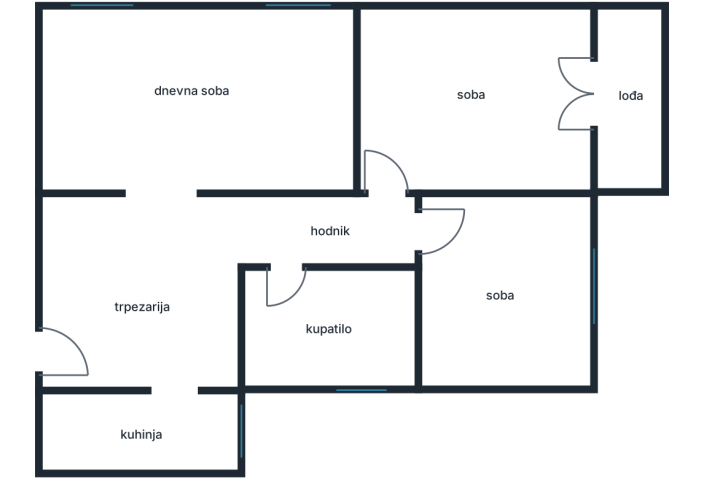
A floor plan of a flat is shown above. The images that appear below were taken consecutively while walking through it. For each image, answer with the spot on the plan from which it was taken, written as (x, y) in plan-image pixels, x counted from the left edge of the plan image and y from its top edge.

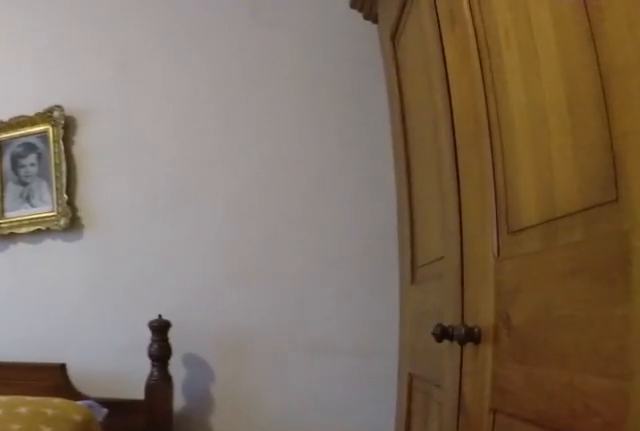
(434, 238)
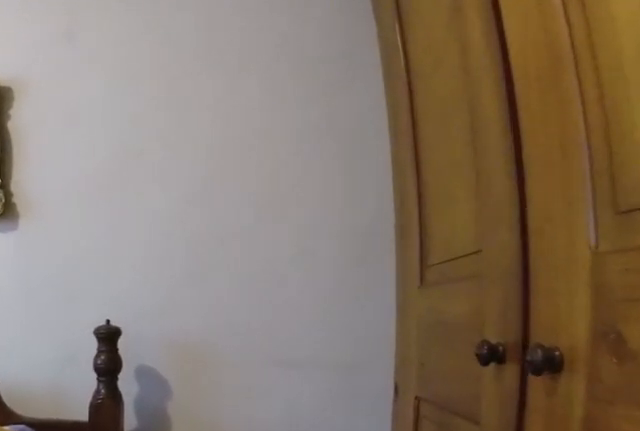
(438, 263)
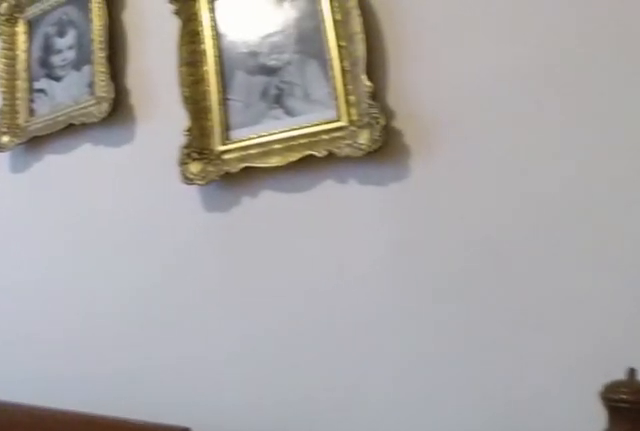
(441, 323)
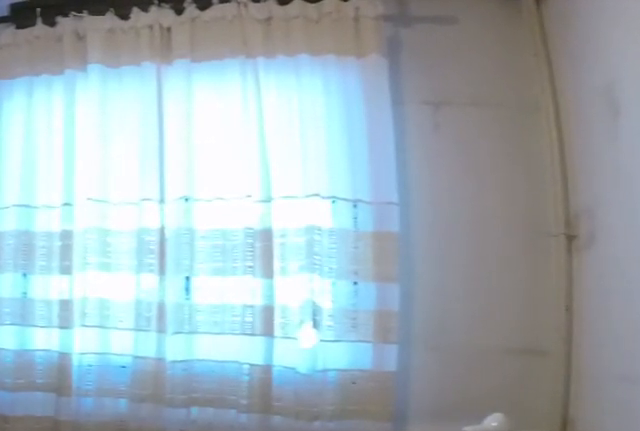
(435, 341)
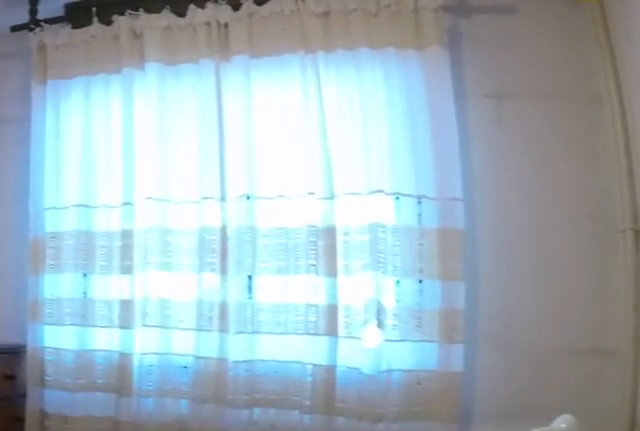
(435, 341)
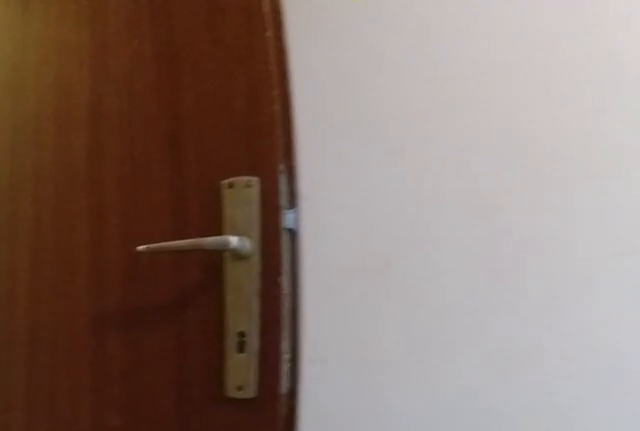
(466, 286)
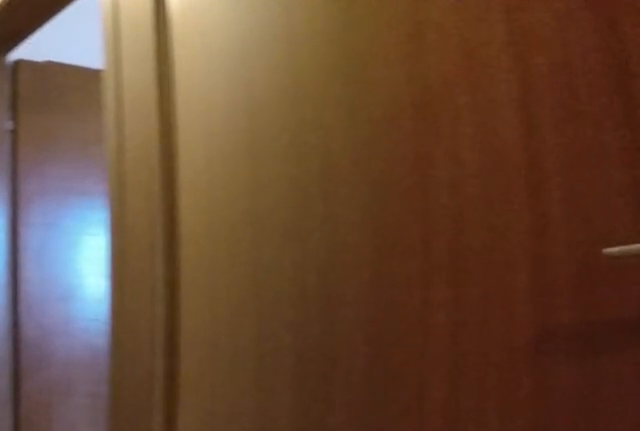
(469, 250)
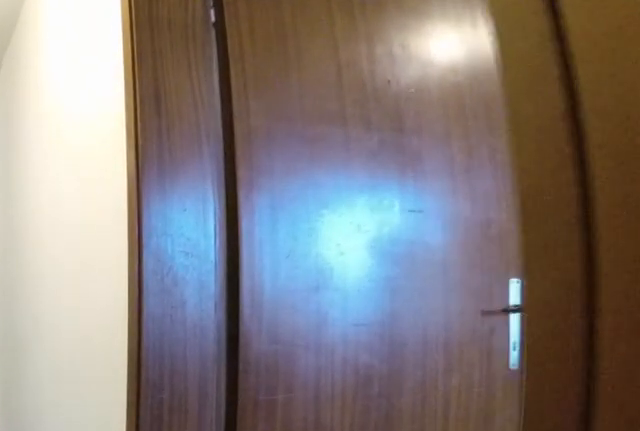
(425, 240)
